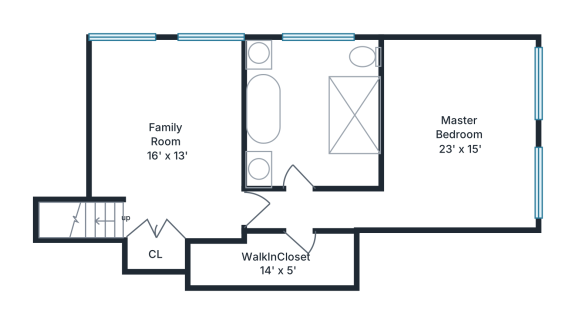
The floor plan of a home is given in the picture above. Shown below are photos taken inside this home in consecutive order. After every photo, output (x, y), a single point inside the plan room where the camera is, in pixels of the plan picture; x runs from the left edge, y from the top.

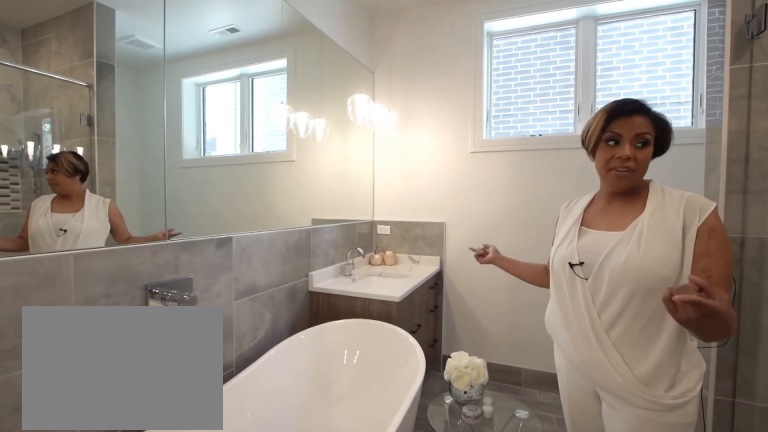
(313, 114)
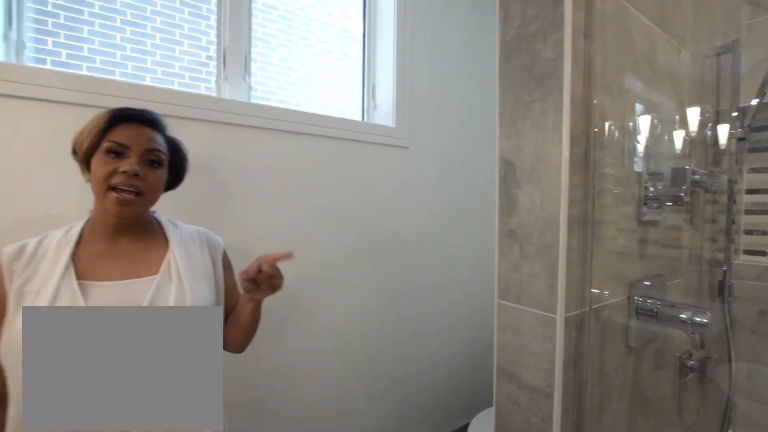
(313, 114)
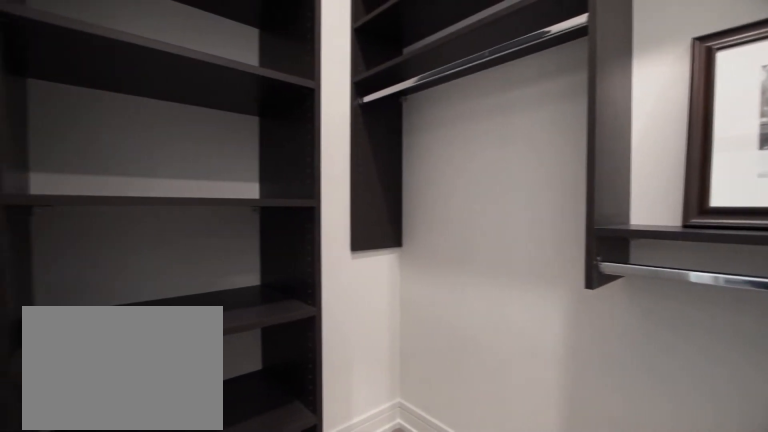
(274, 260)
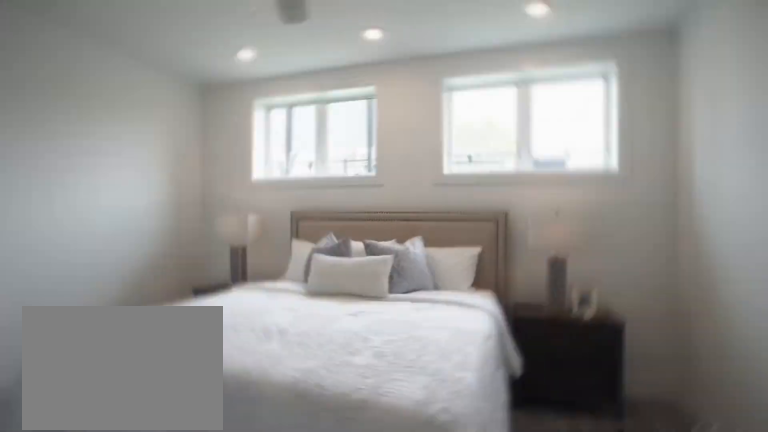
(461, 133)
